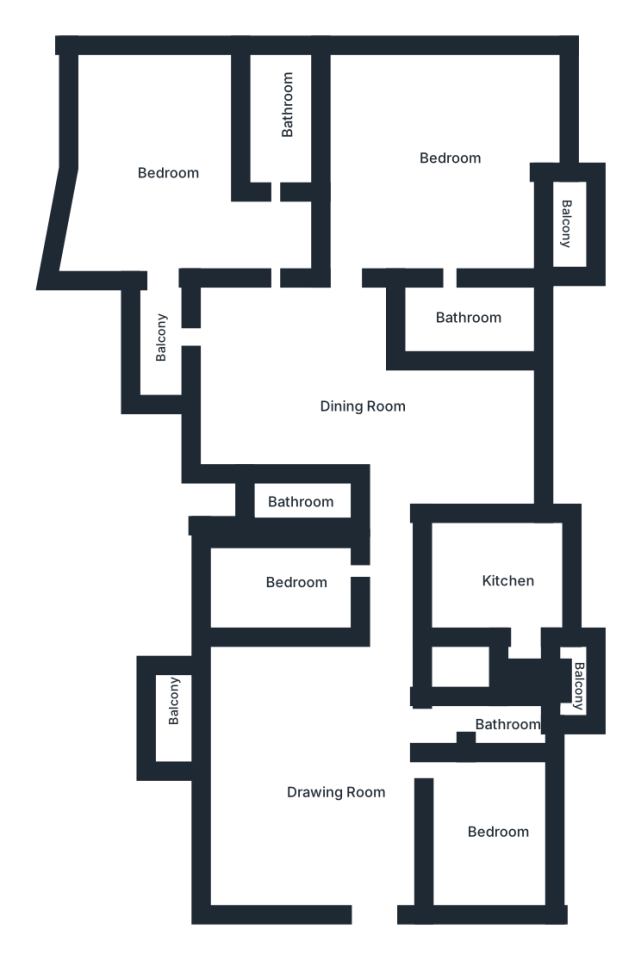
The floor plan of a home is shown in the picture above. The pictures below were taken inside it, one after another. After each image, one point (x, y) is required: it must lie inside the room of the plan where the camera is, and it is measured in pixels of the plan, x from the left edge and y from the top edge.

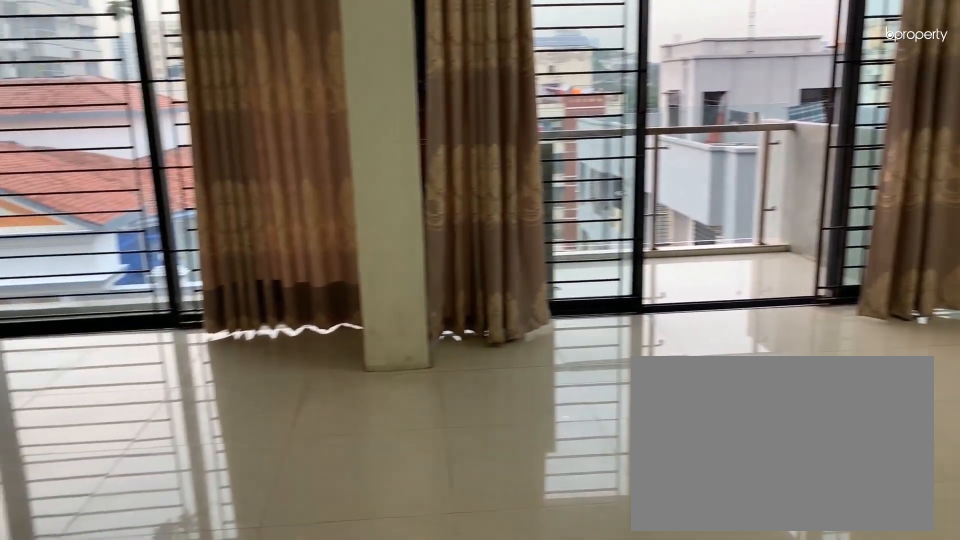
(340, 792)
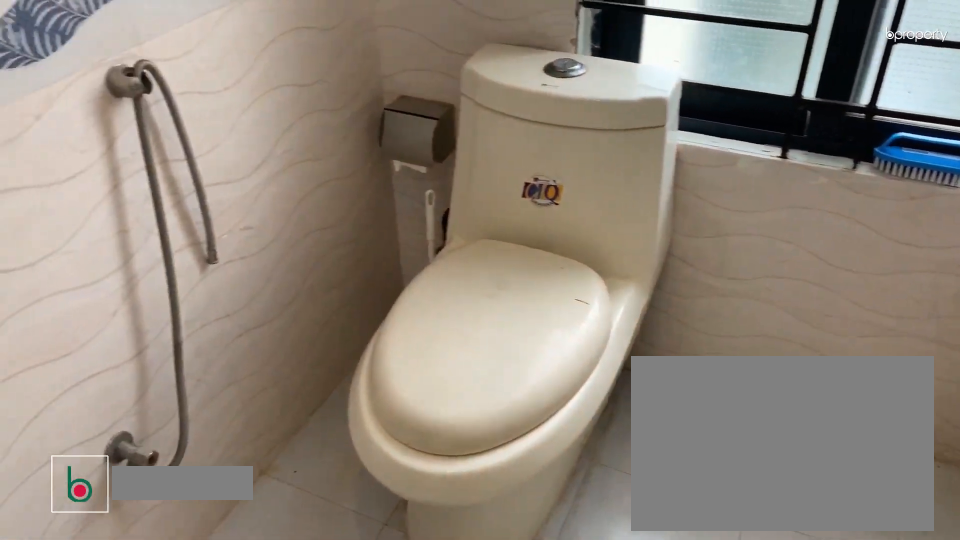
(510, 725)
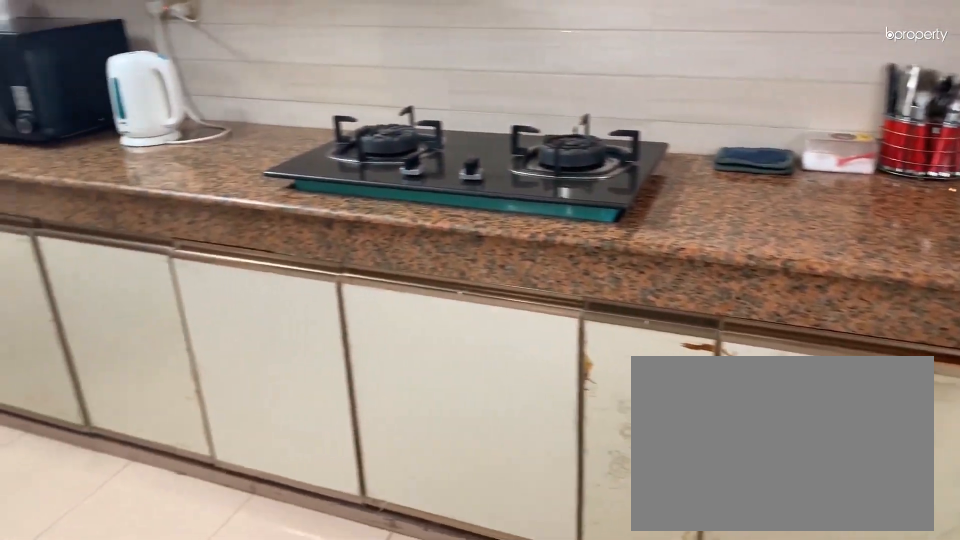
(514, 581)
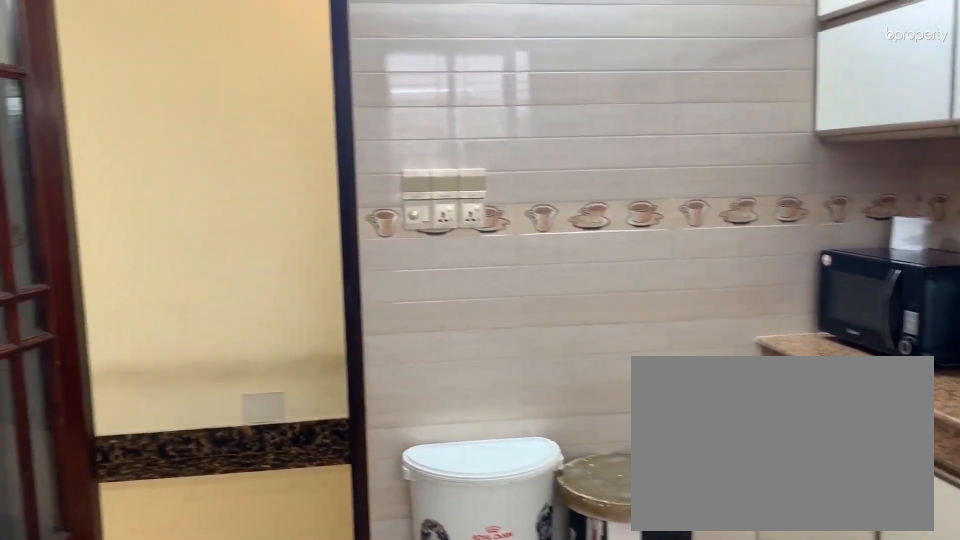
(514, 581)
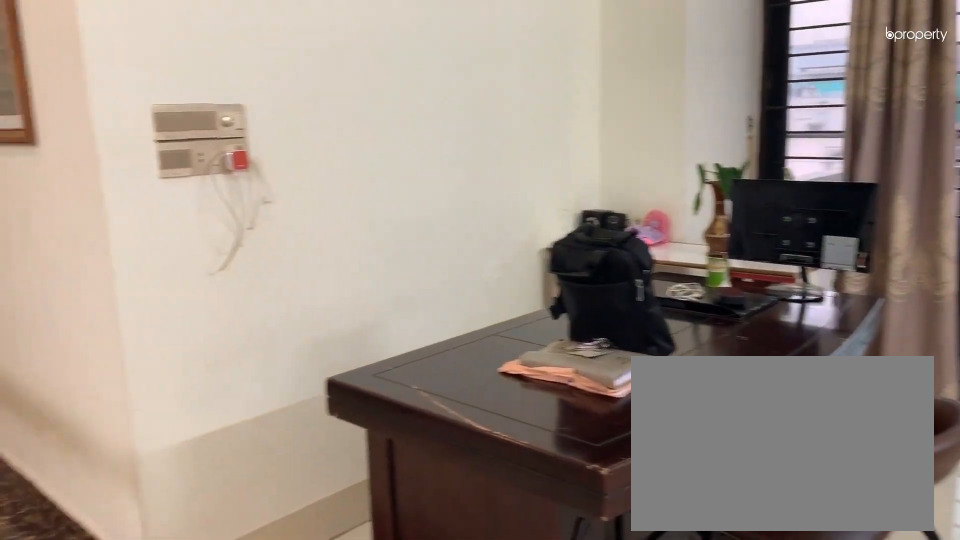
(344, 380)
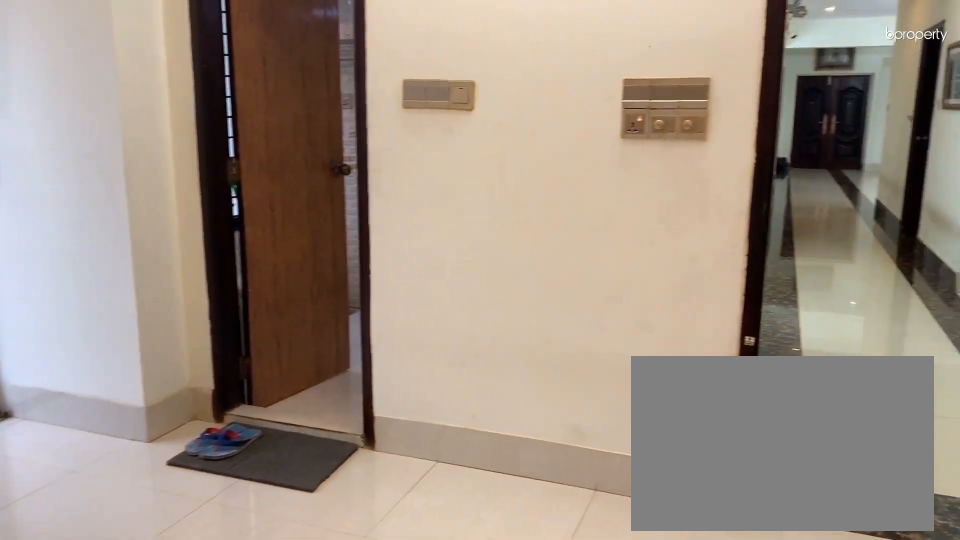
(444, 158)
